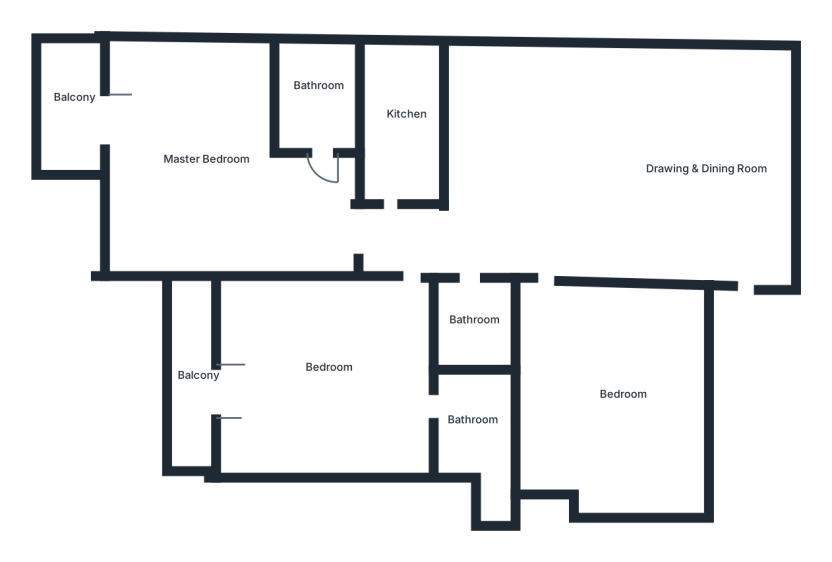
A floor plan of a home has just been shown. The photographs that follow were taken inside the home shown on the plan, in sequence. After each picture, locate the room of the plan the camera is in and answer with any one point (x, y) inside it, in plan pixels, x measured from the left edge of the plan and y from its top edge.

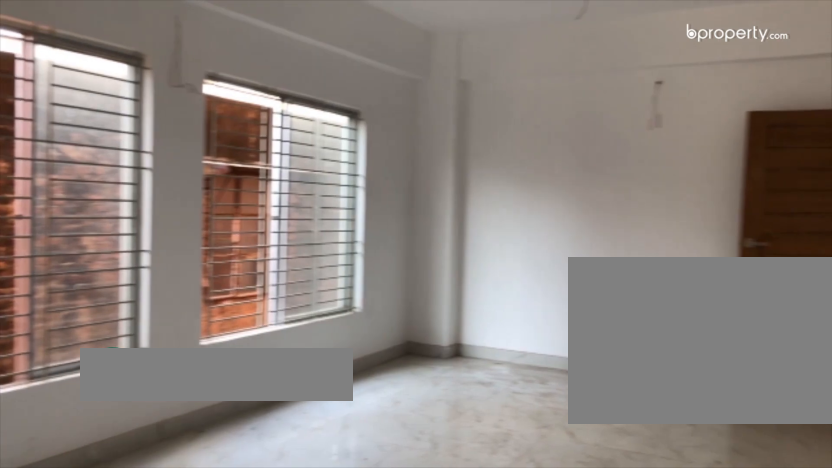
(621, 167)
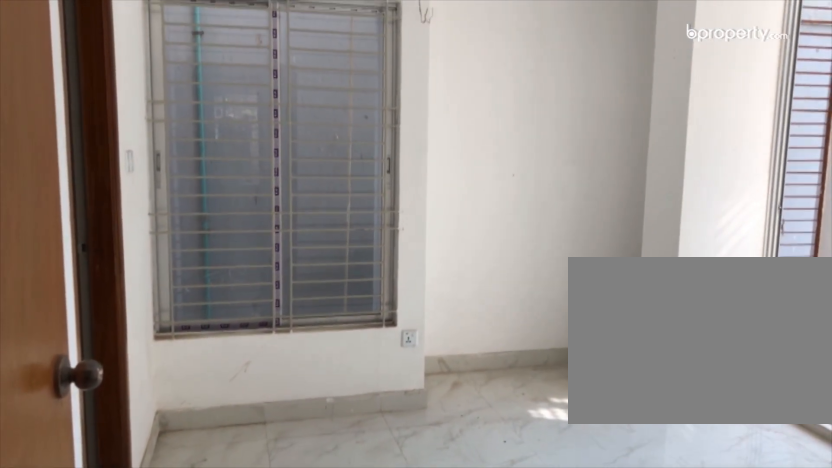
(320, 382)
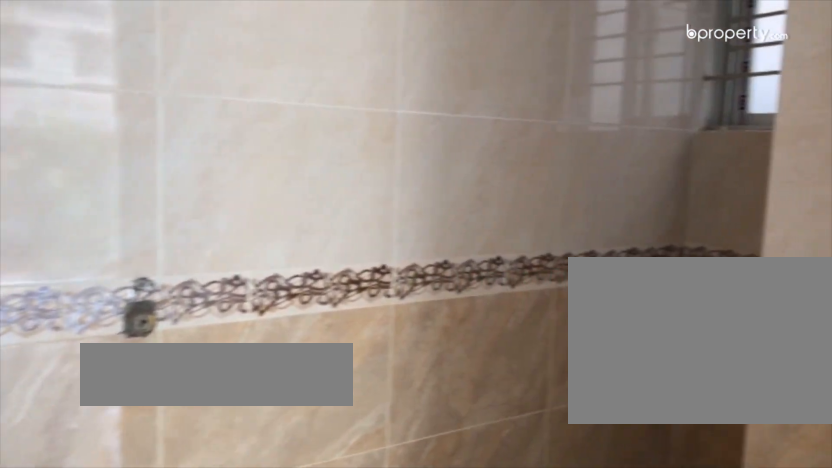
(472, 412)
